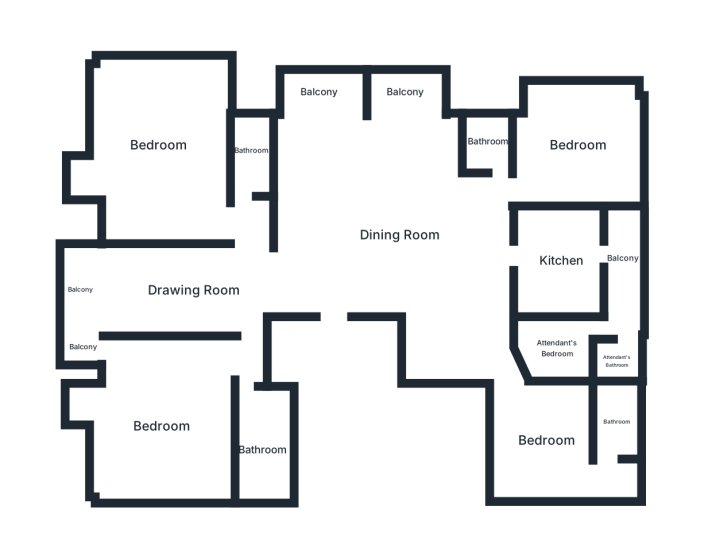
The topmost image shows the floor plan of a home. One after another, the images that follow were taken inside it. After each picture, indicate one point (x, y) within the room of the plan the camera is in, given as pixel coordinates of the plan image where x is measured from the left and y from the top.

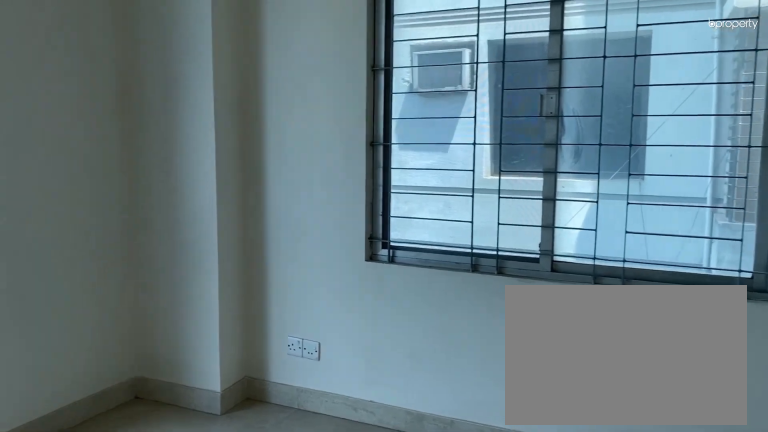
(577, 144)
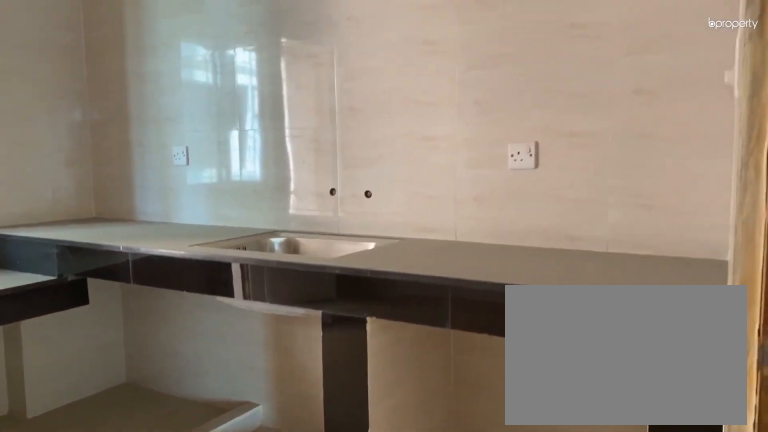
(561, 261)
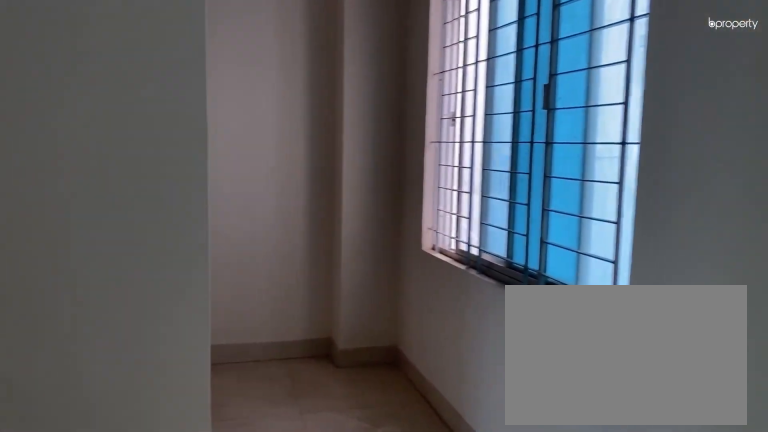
(545, 437)
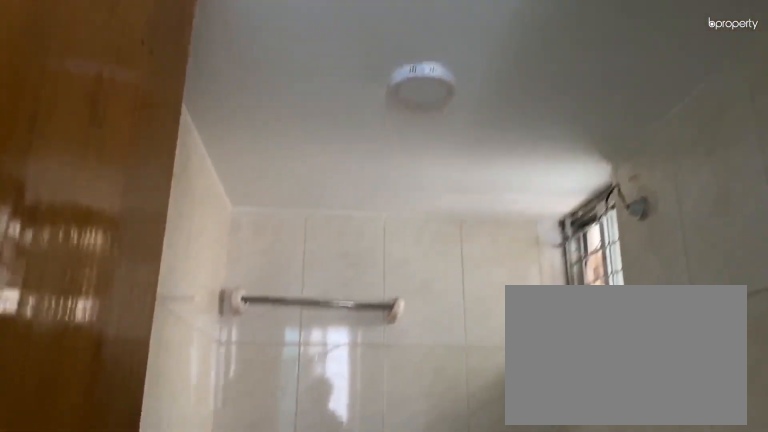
(616, 422)
